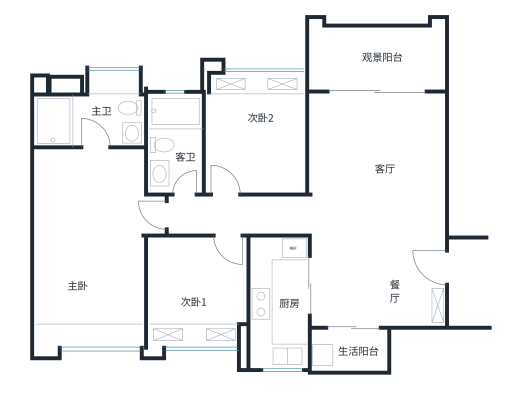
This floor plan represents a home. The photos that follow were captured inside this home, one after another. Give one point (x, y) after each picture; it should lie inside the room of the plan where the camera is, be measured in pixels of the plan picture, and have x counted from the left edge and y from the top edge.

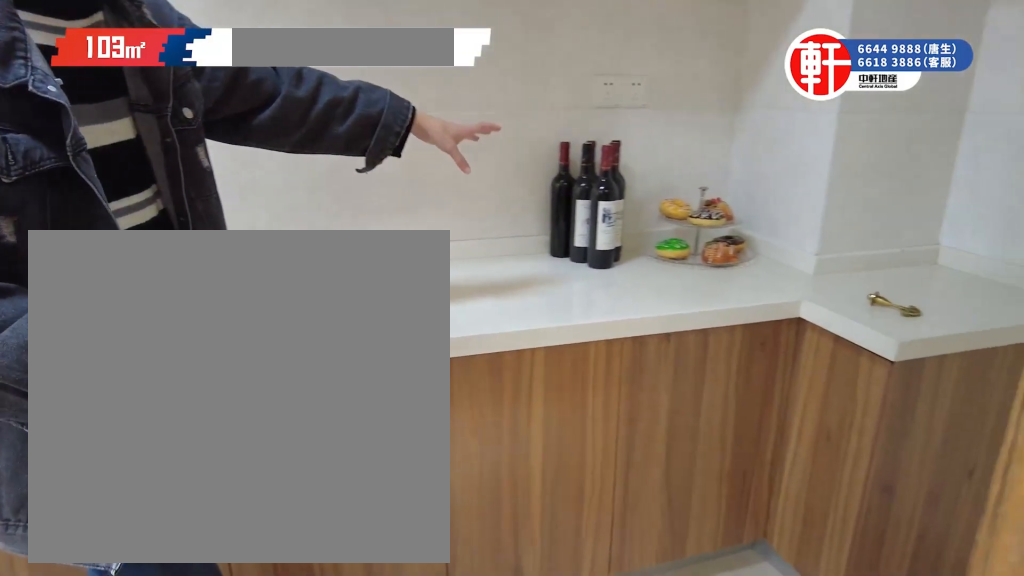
(279, 308)
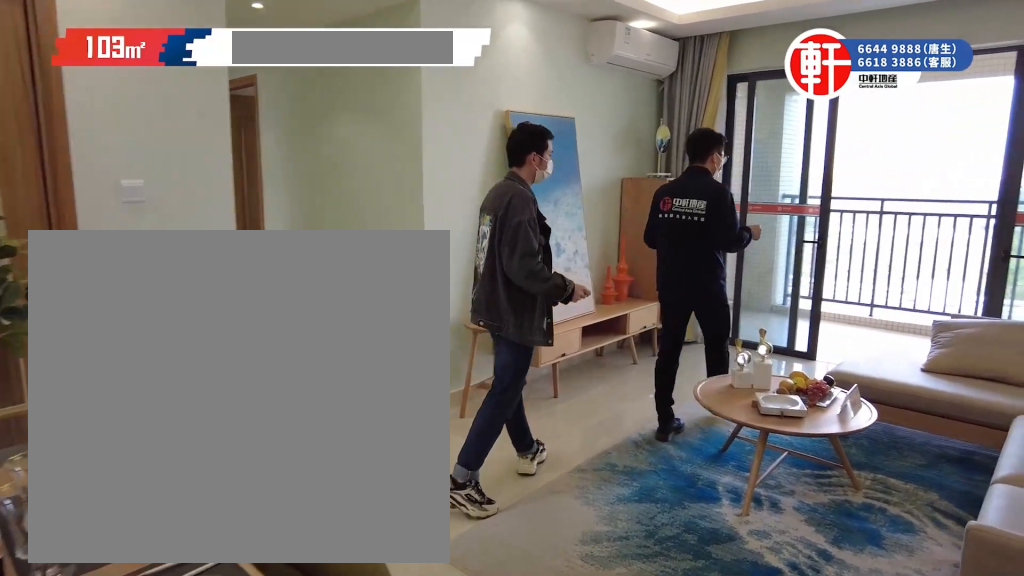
(379, 164)
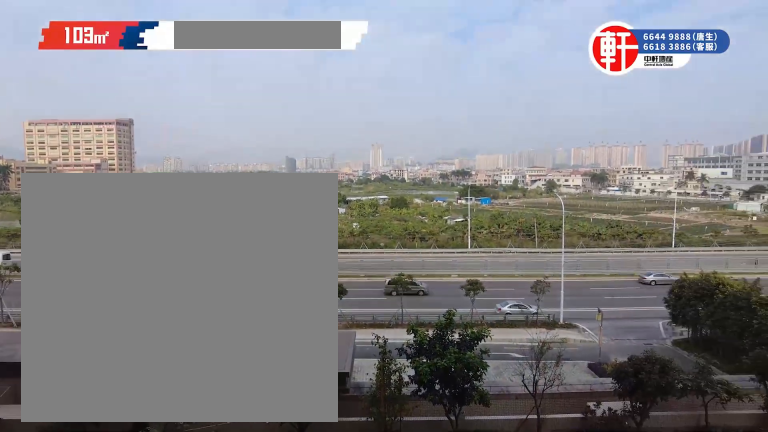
(375, 65)
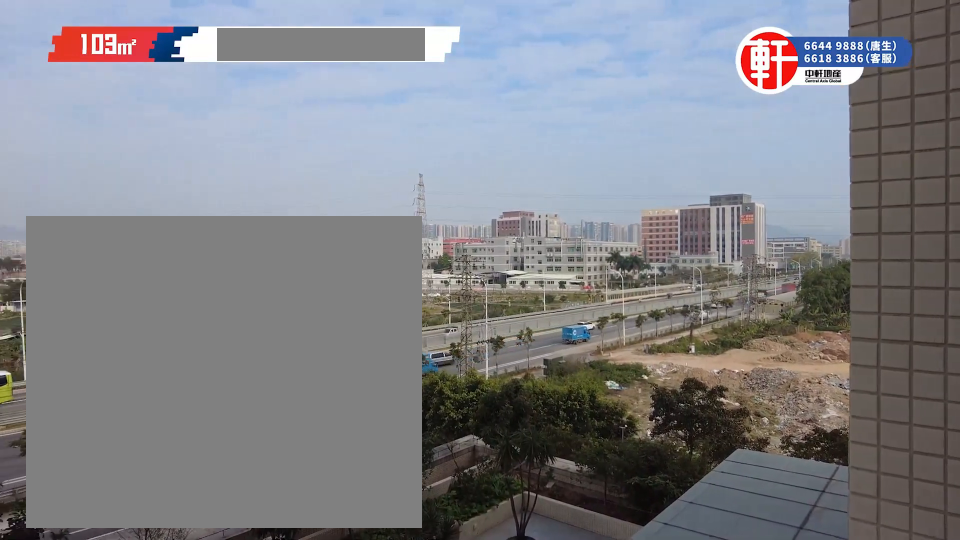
(375, 65)
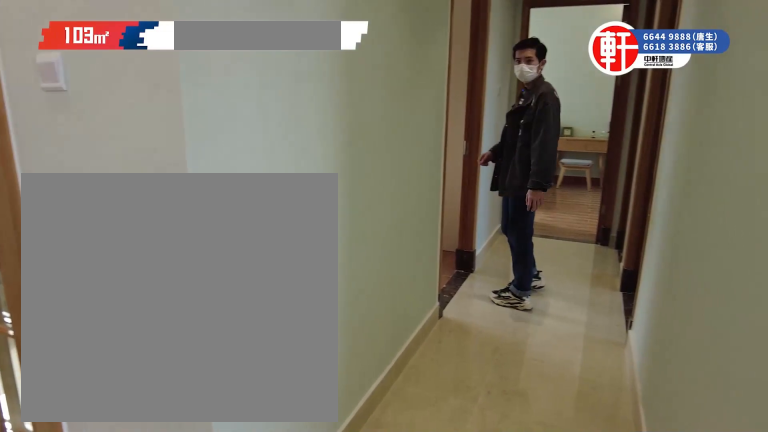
(238, 216)
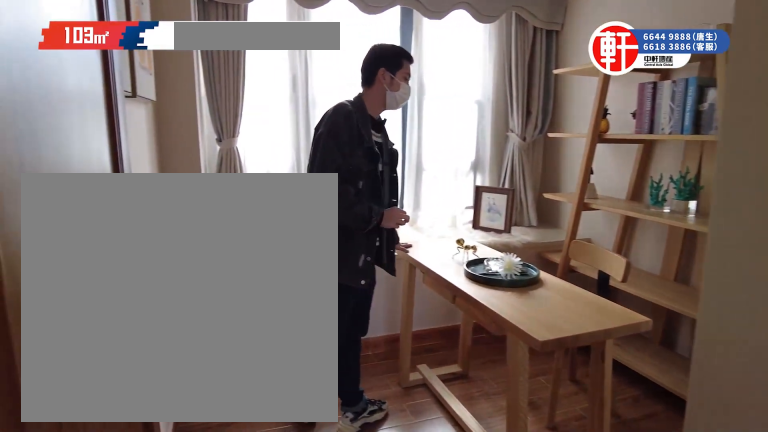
(198, 297)
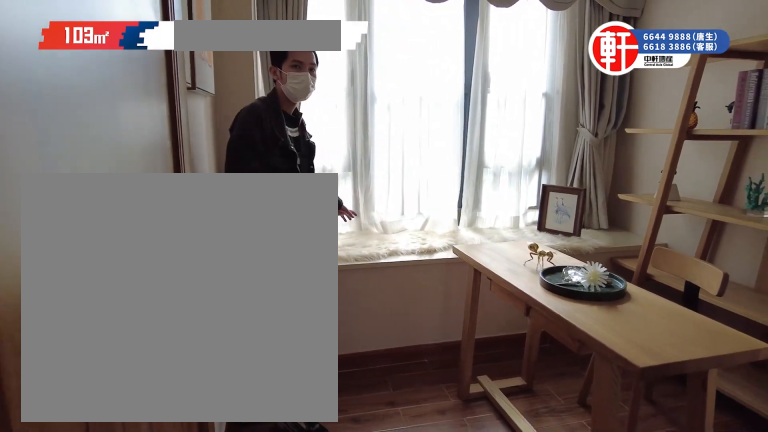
(198, 297)
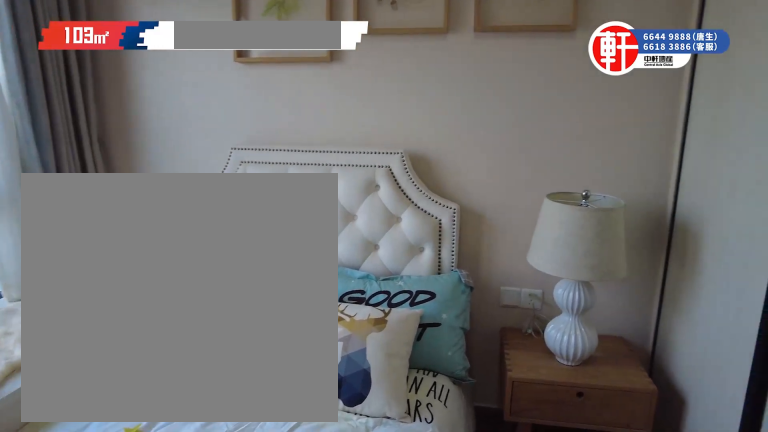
(253, 161)
